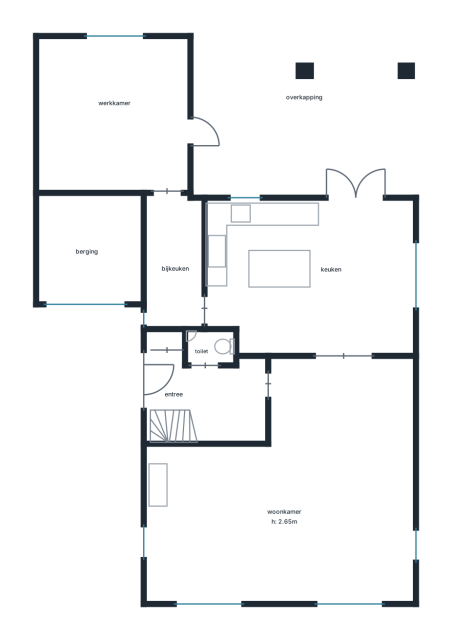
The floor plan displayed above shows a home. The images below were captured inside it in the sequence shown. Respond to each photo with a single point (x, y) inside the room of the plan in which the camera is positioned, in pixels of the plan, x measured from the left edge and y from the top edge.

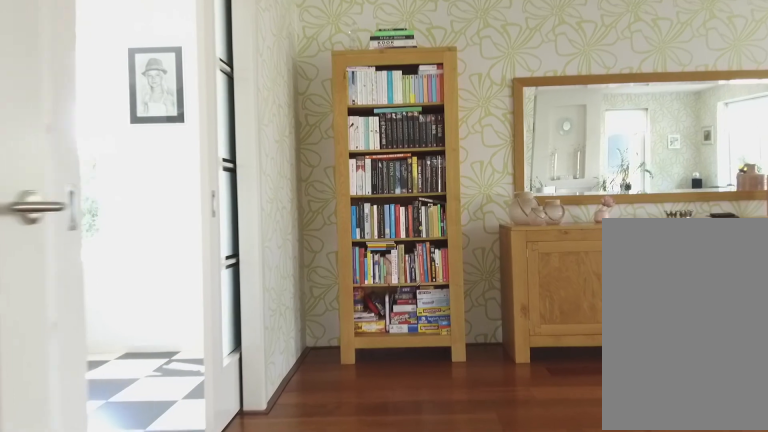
(297, 496)
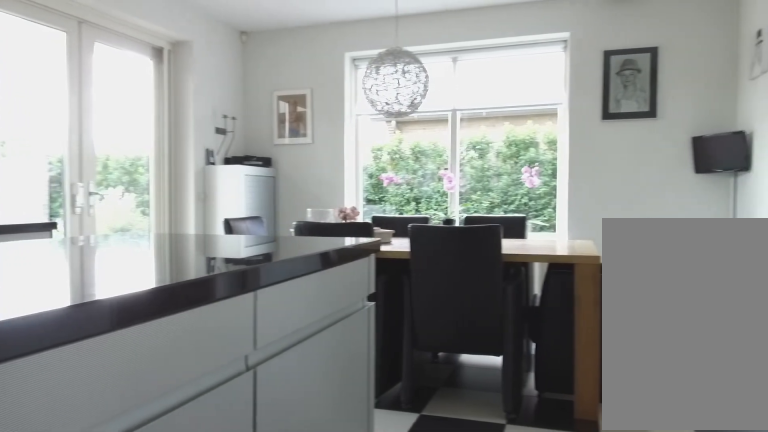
(329, 281)
